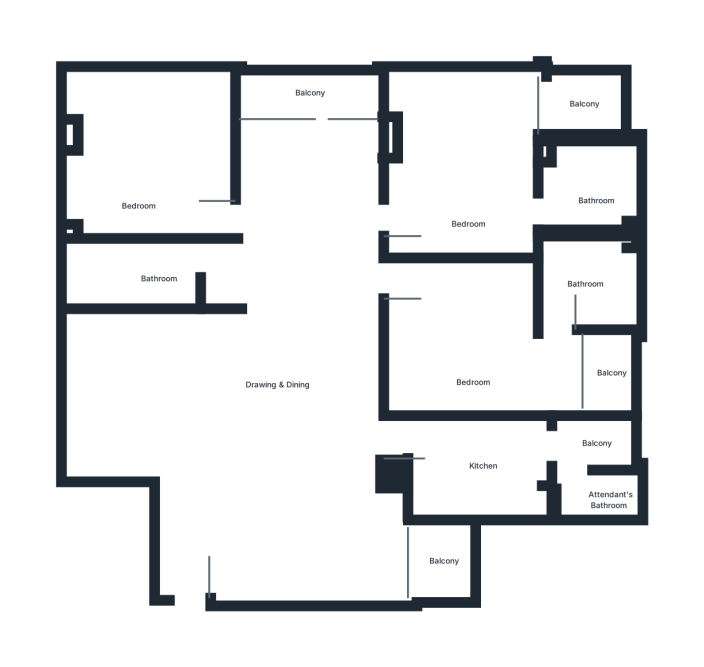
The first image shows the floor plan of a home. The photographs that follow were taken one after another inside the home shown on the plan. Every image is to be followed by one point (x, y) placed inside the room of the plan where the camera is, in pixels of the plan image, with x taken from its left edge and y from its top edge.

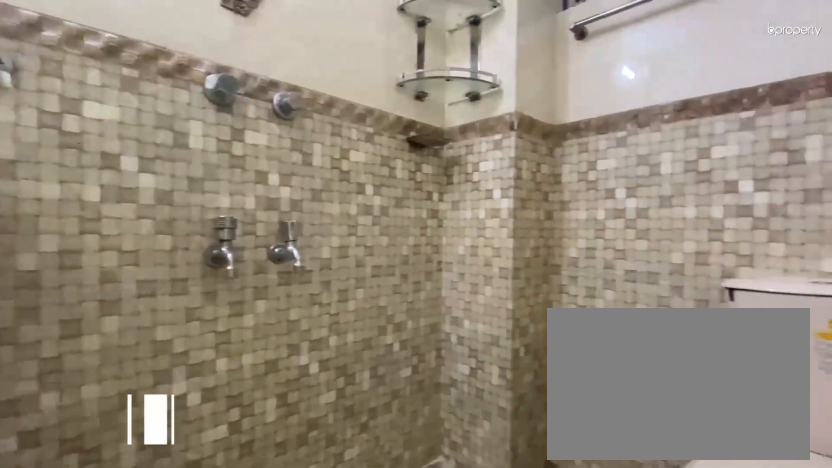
(587, 282)
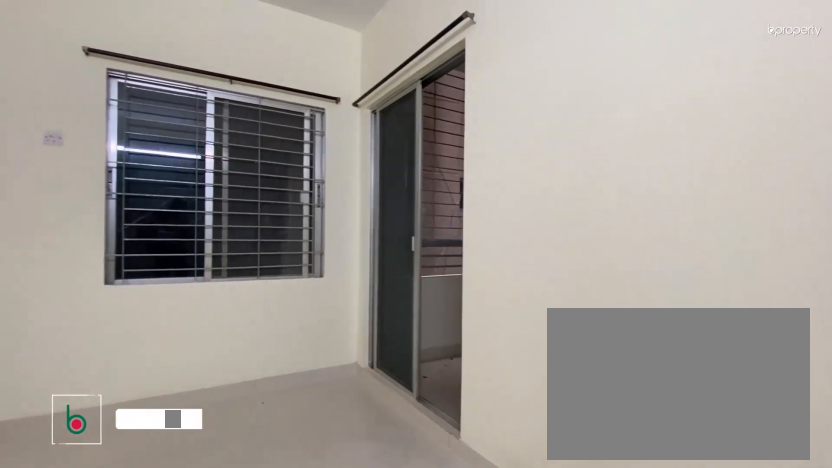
(468, 186)
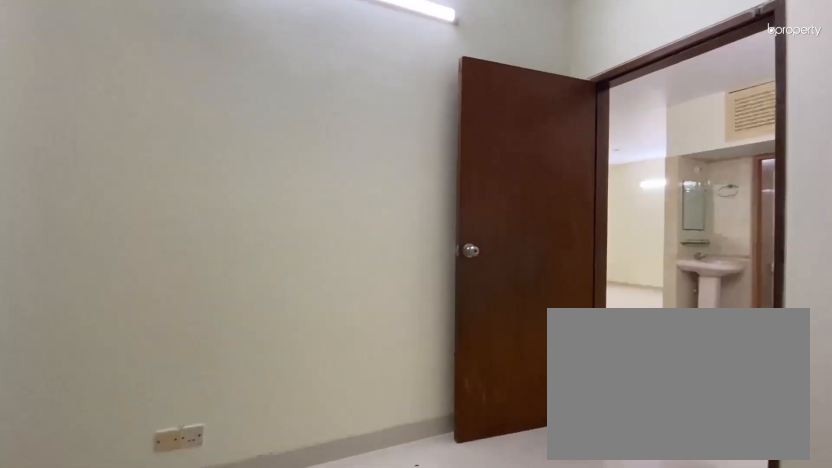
(468, 186)
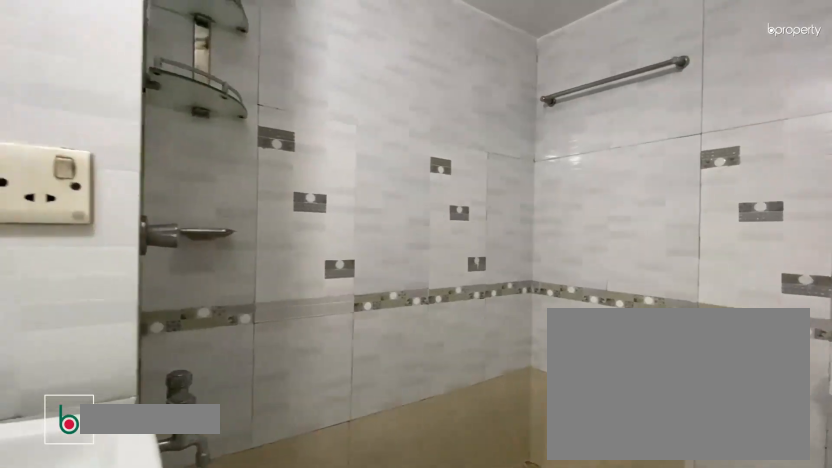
(599, 201)
